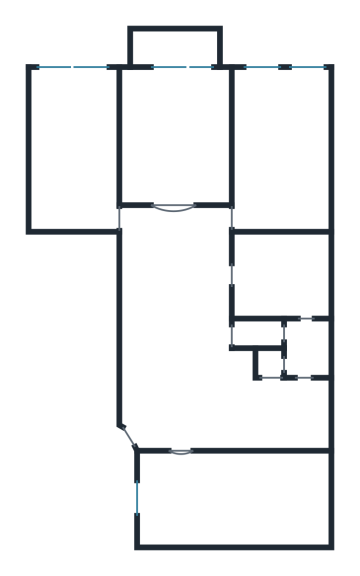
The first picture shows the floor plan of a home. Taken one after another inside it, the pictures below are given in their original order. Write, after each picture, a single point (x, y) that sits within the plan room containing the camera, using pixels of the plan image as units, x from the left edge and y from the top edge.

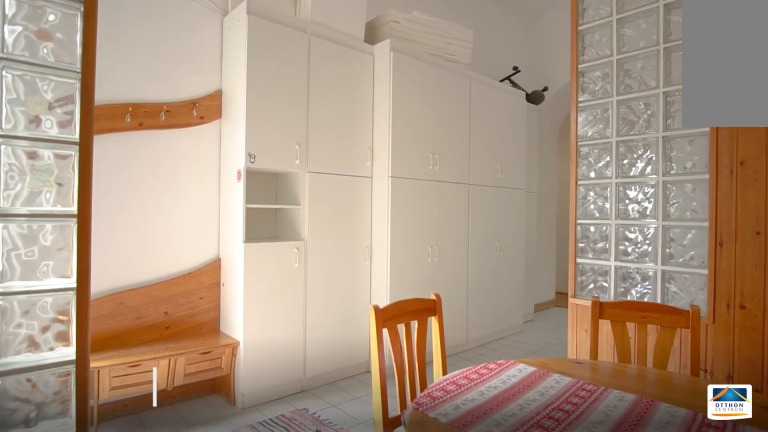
(230, 403)
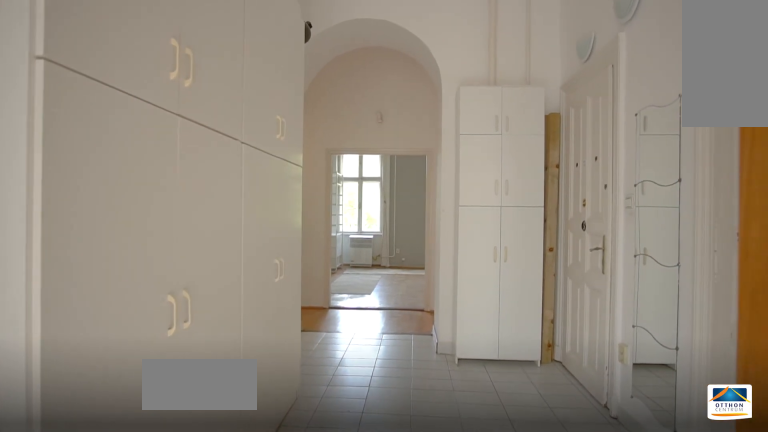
(179, 351)
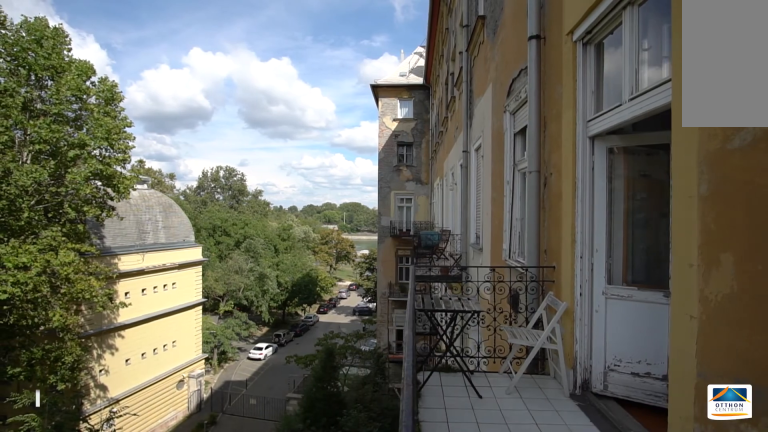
(176, 48)
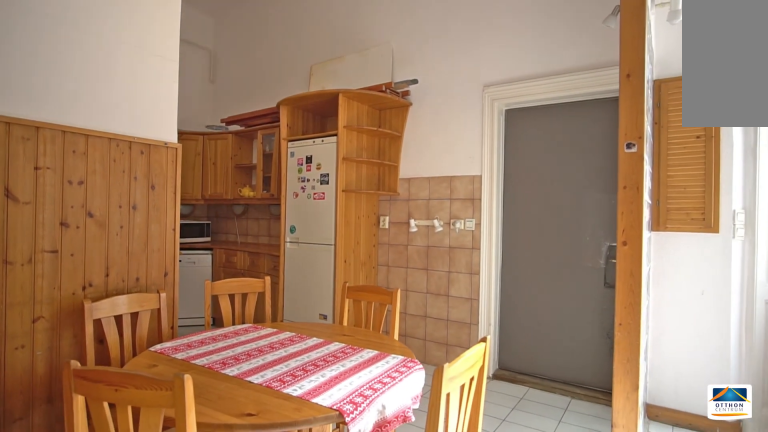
(220, 418)
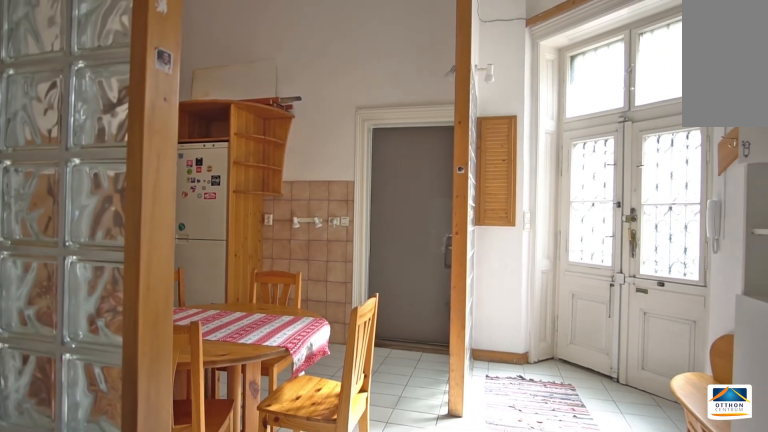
(220, 418)
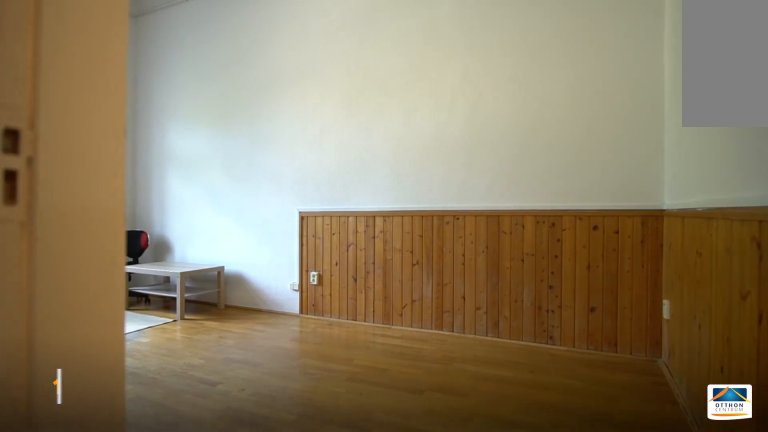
(290, 155)
